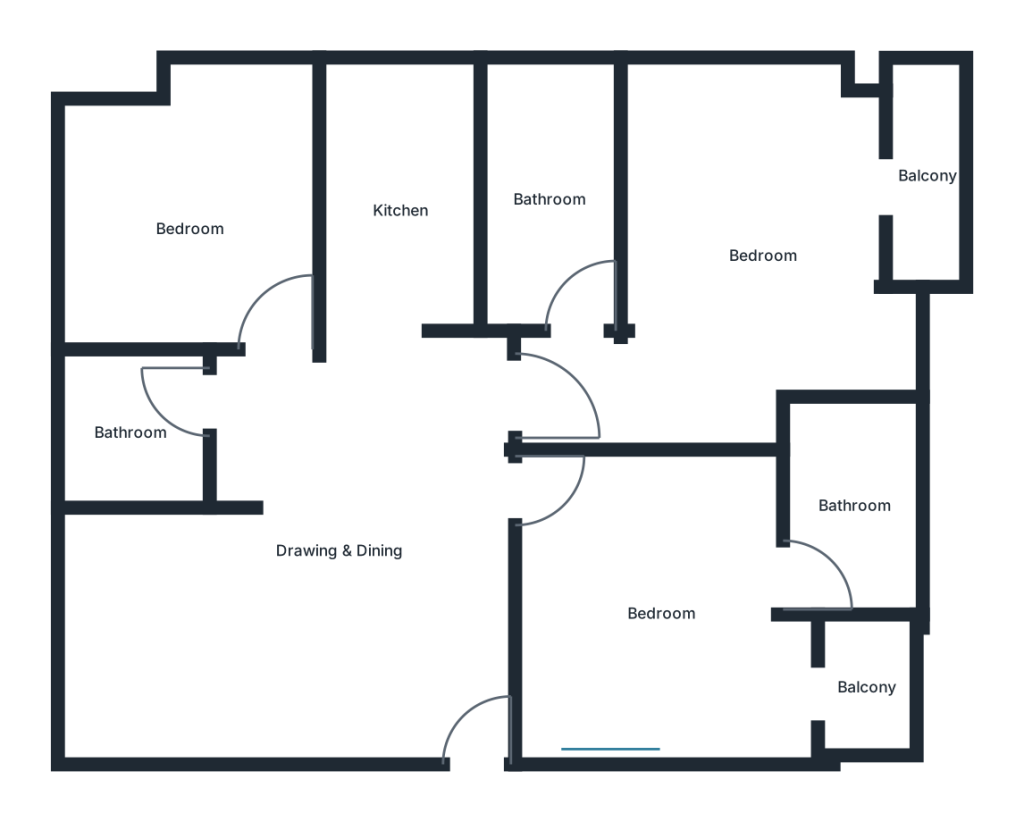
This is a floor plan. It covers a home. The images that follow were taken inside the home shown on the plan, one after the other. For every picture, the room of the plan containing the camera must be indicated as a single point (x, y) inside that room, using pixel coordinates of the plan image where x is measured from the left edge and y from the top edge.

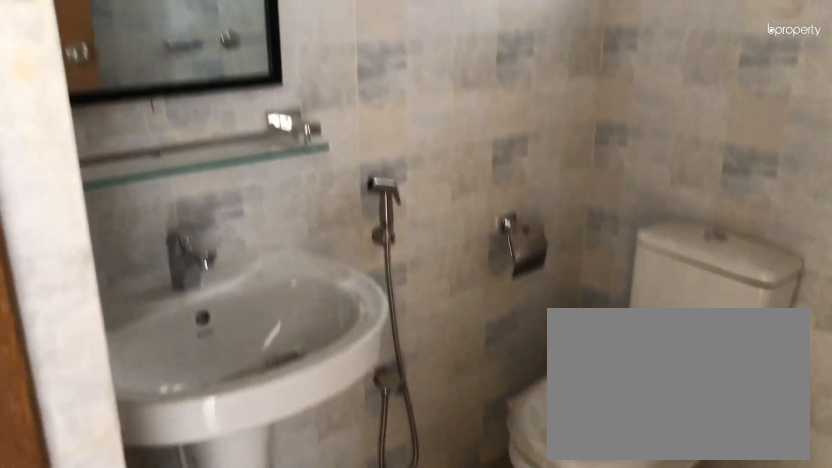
(132, 432)
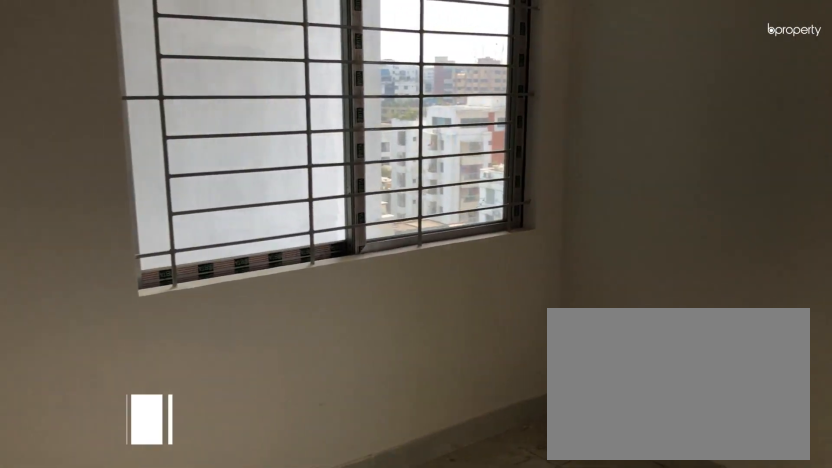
(192, 229)
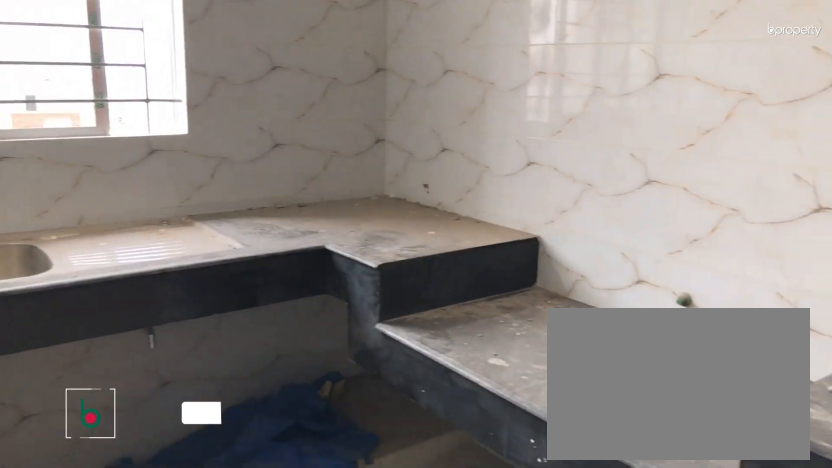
(404, 210)
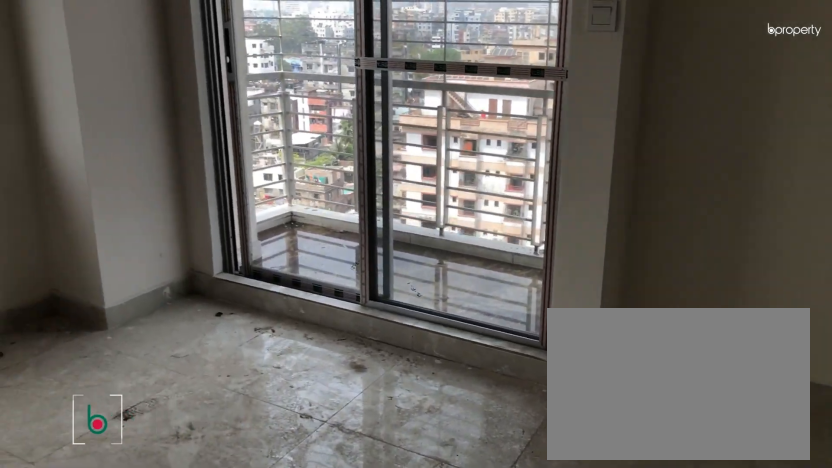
(762, 256)
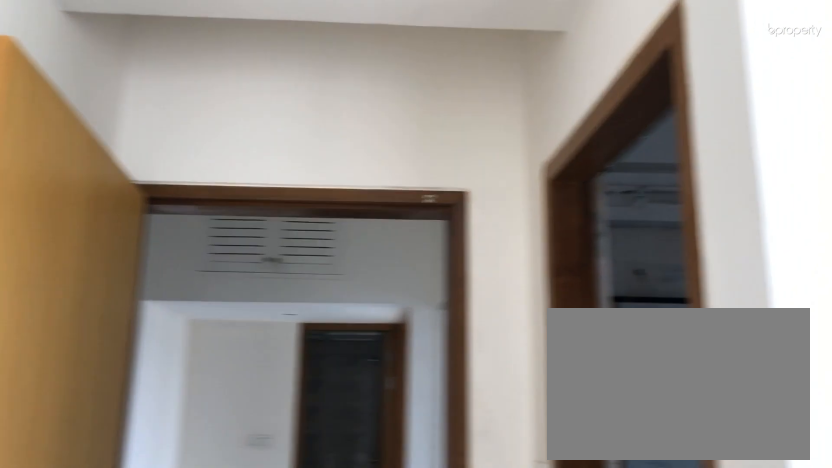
(762, 256)
